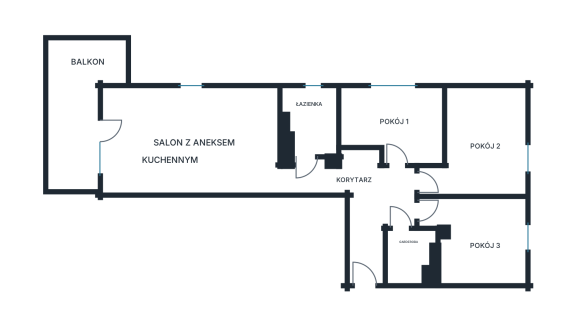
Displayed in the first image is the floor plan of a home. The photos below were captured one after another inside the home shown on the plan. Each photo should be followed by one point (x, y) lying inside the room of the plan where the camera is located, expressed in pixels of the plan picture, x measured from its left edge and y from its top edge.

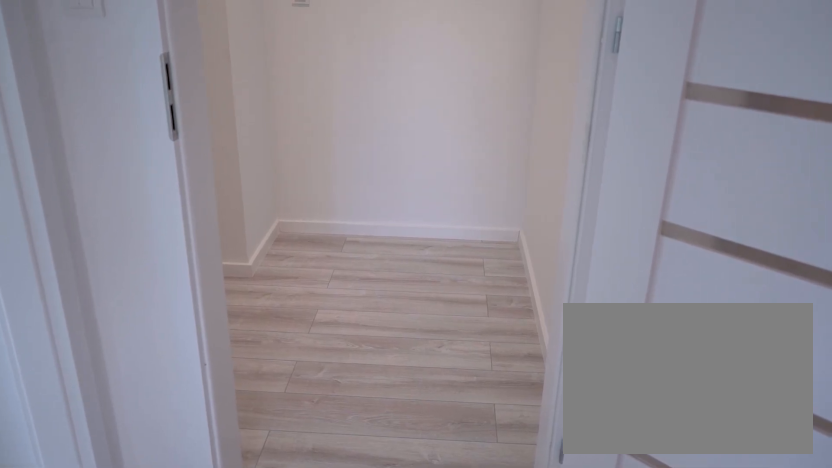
(409, 254)
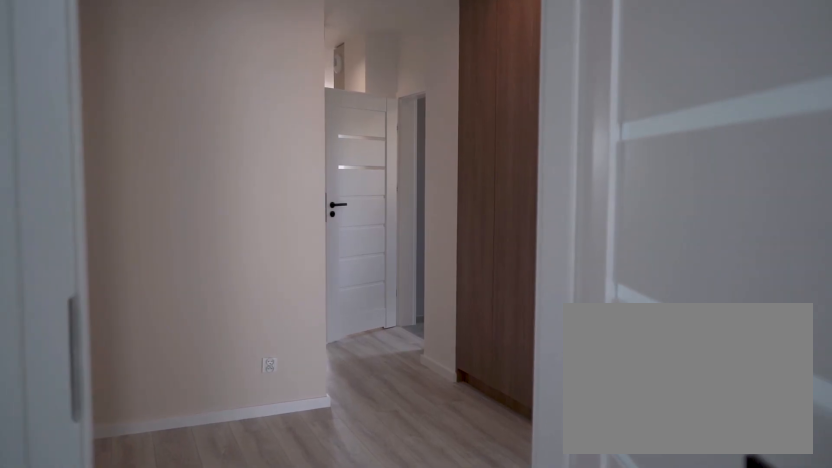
(361, 199)
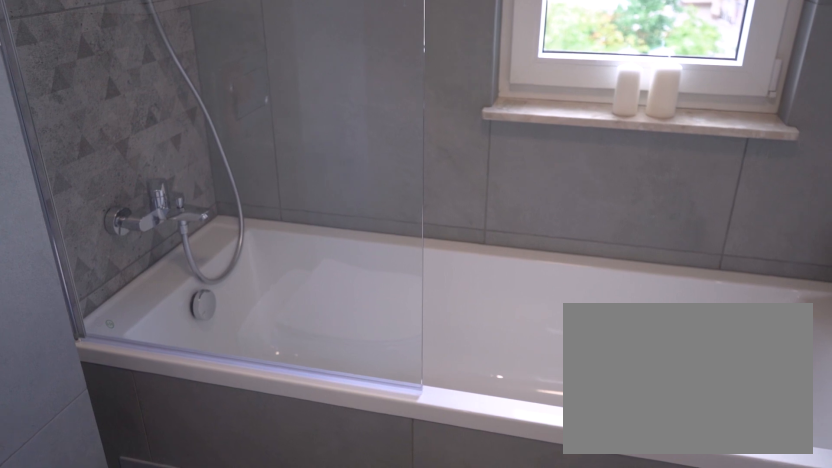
(312, 120)
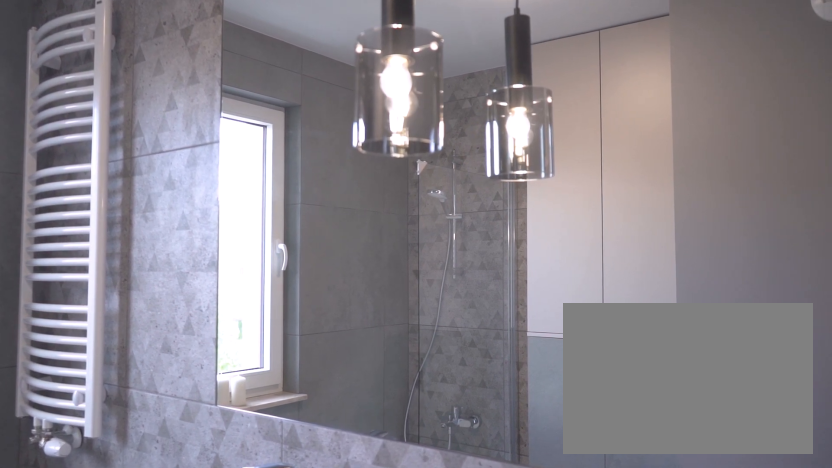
(311, 120)
